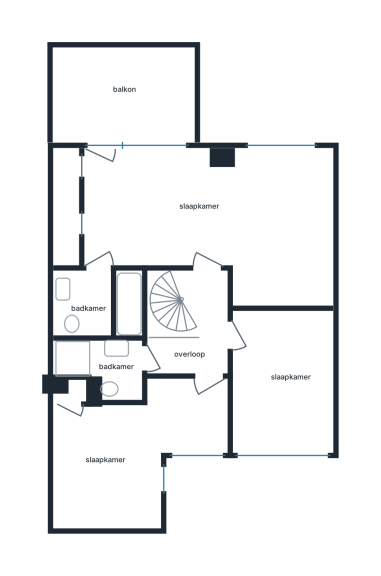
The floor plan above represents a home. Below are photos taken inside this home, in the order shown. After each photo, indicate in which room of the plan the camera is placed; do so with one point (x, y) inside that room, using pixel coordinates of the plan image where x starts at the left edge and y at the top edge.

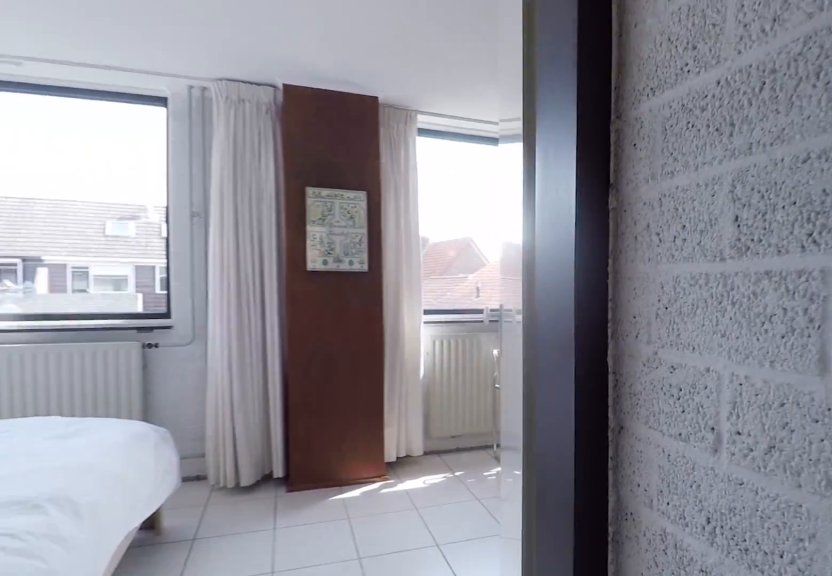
(194, 328)
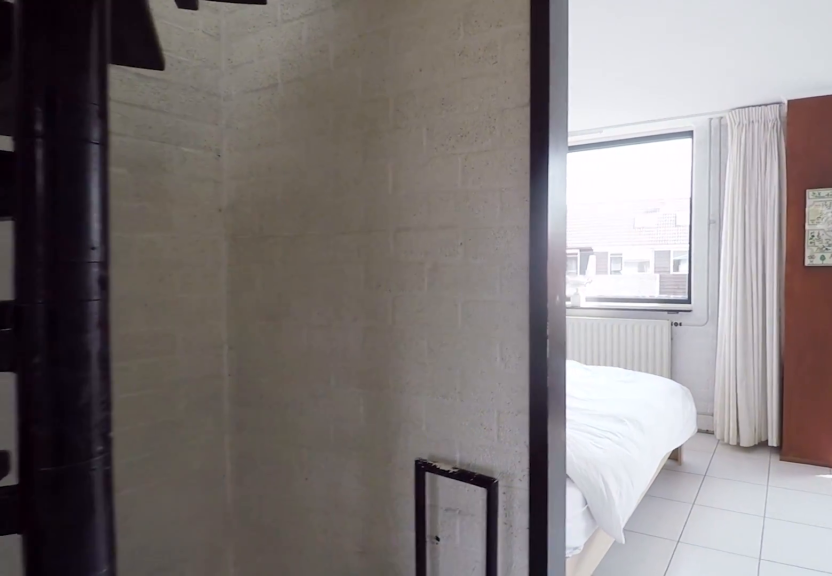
(194, 328)
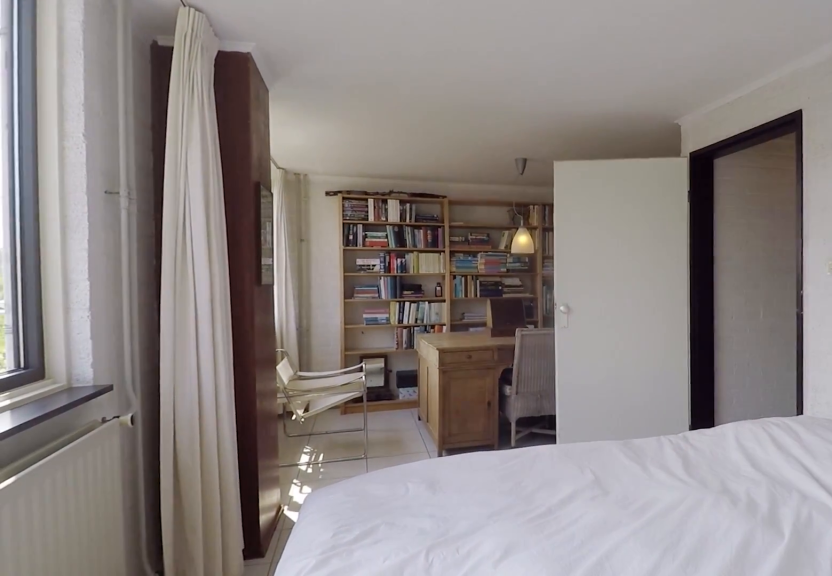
(216, 222)
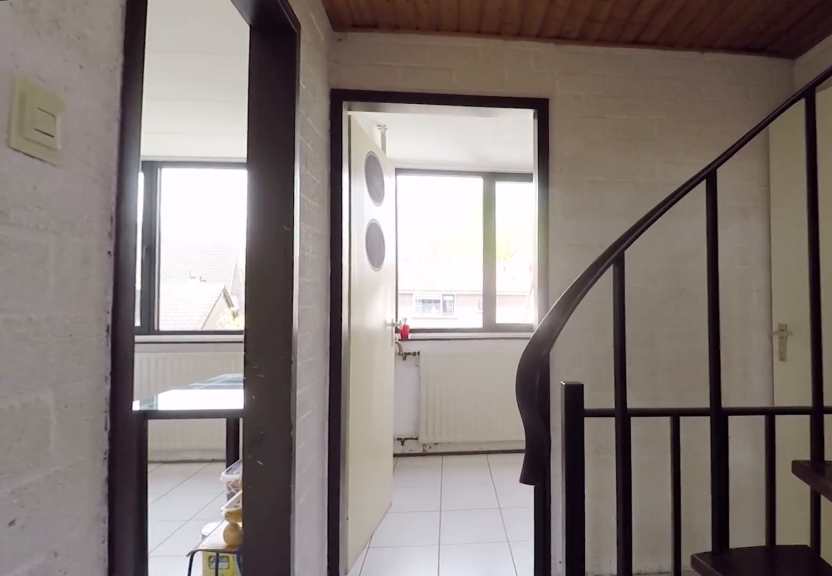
(194, 329)
